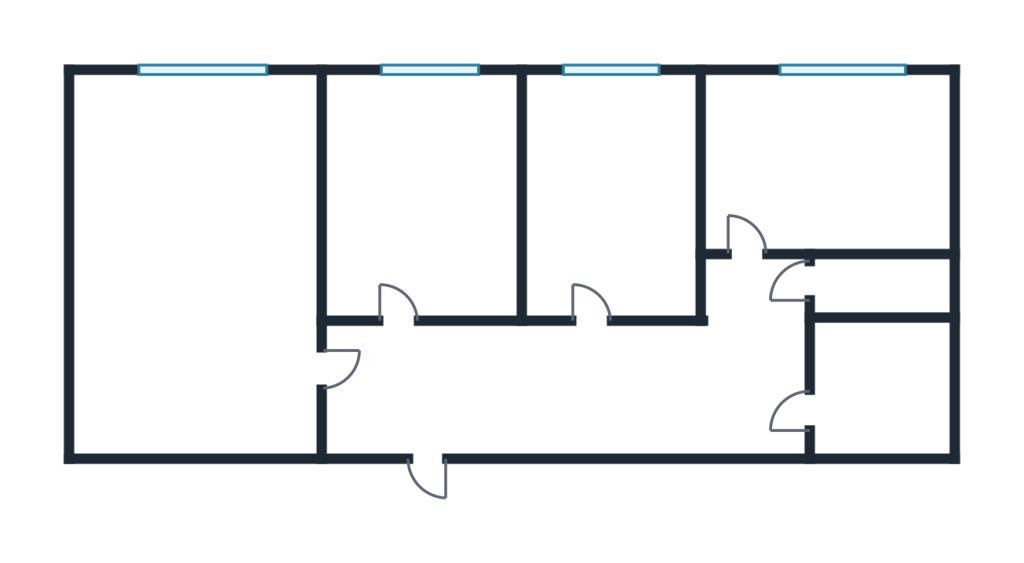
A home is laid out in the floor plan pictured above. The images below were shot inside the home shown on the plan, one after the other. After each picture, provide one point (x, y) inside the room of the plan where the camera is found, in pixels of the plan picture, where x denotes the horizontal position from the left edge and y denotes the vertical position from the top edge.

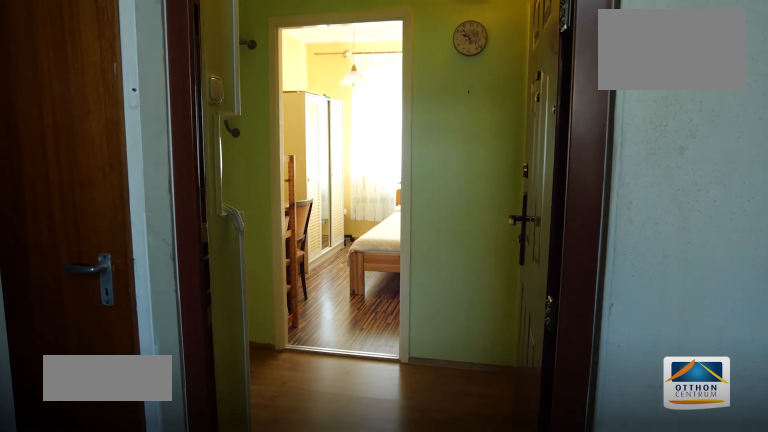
(547, 398)
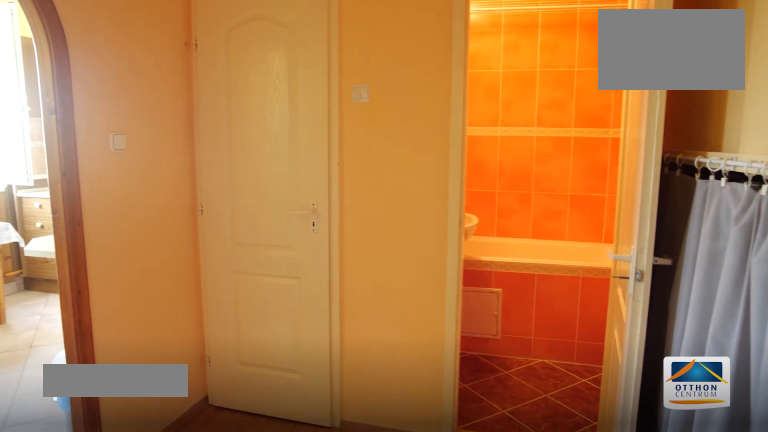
(746, 357)
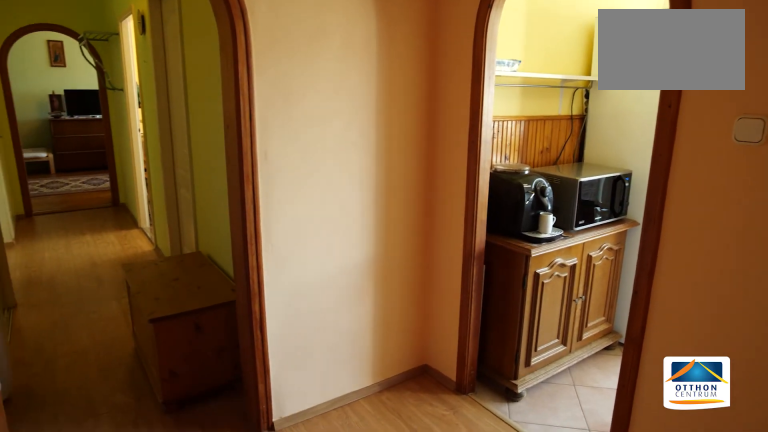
(743, 356)
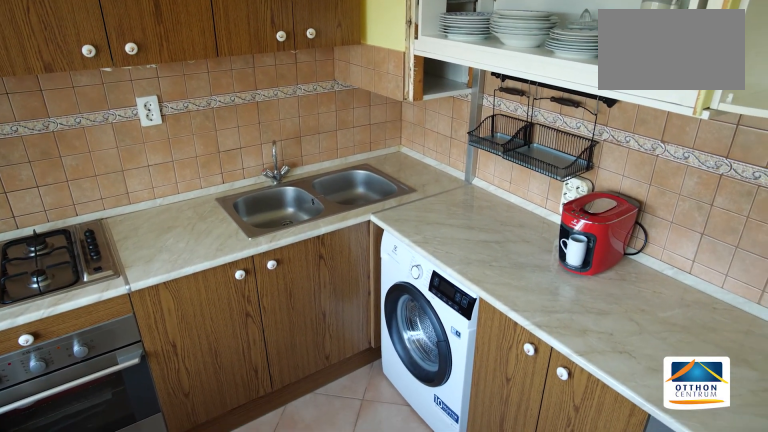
(834, 154)
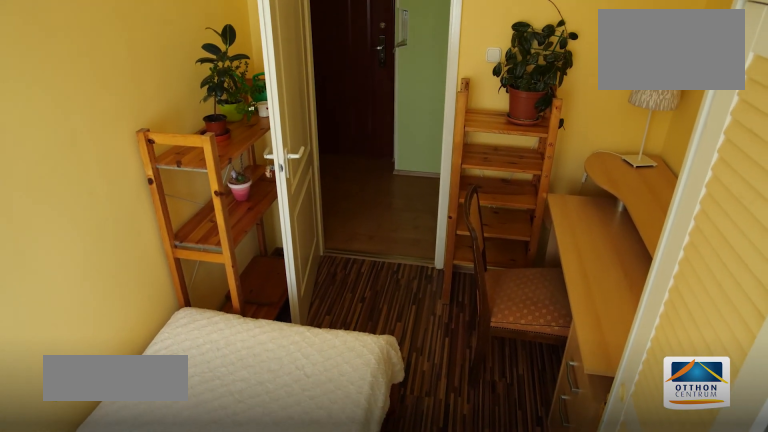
(425, 186)
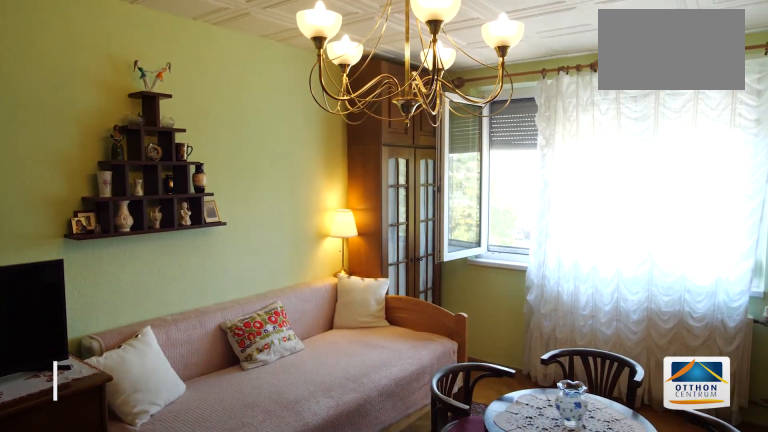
(185, 347)
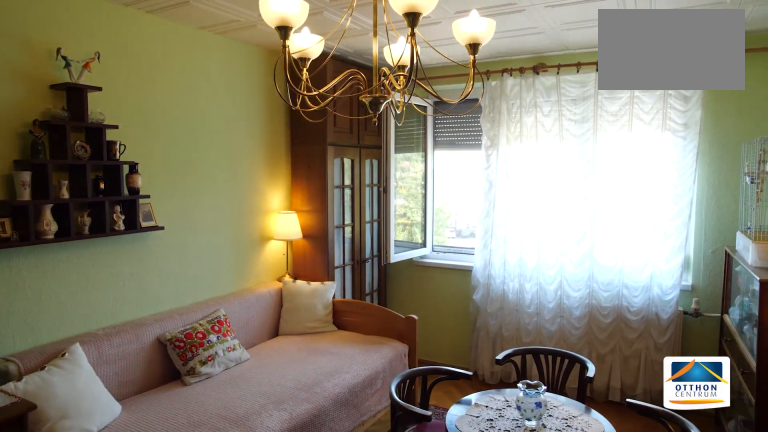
(185, 353)
